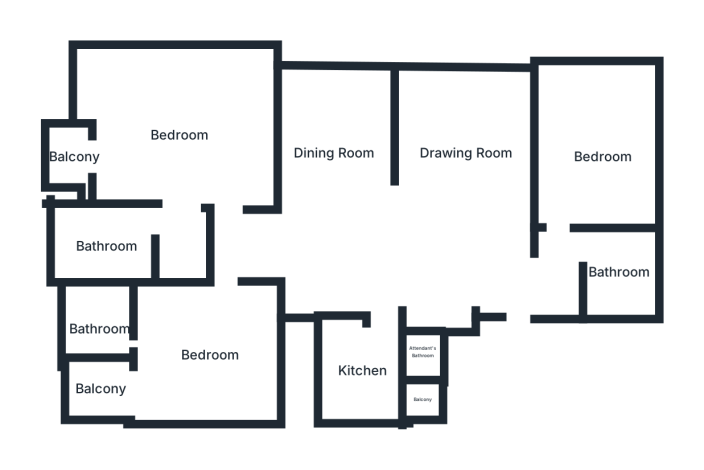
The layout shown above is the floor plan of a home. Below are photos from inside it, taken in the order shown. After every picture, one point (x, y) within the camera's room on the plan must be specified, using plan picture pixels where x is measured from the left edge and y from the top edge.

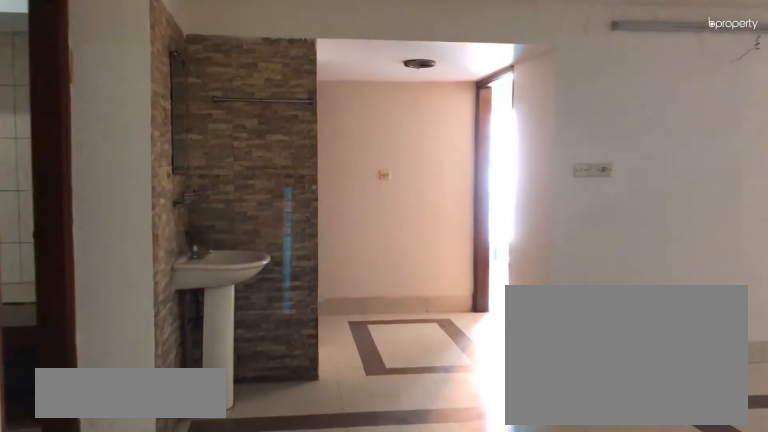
(338, 155)
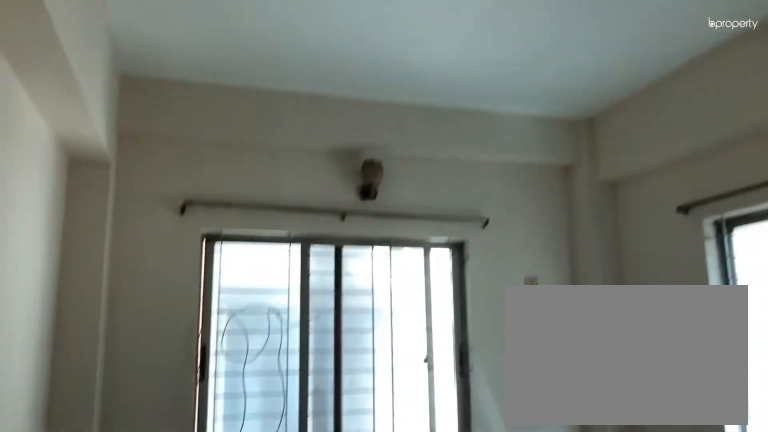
(602, 153)
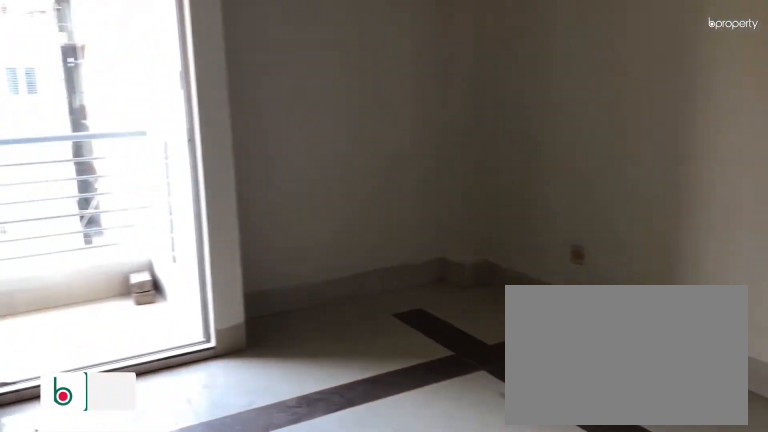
(179, 131)
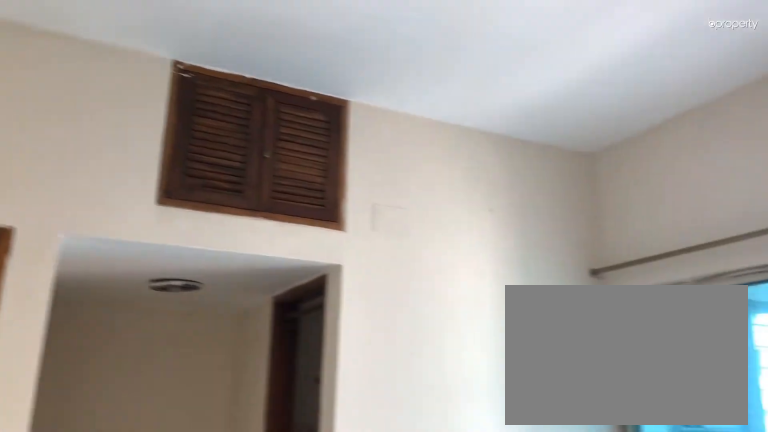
(179, 131)
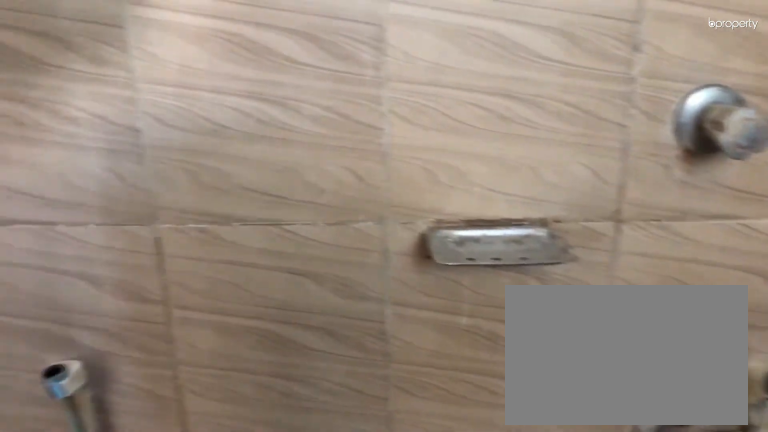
(107, 244)
